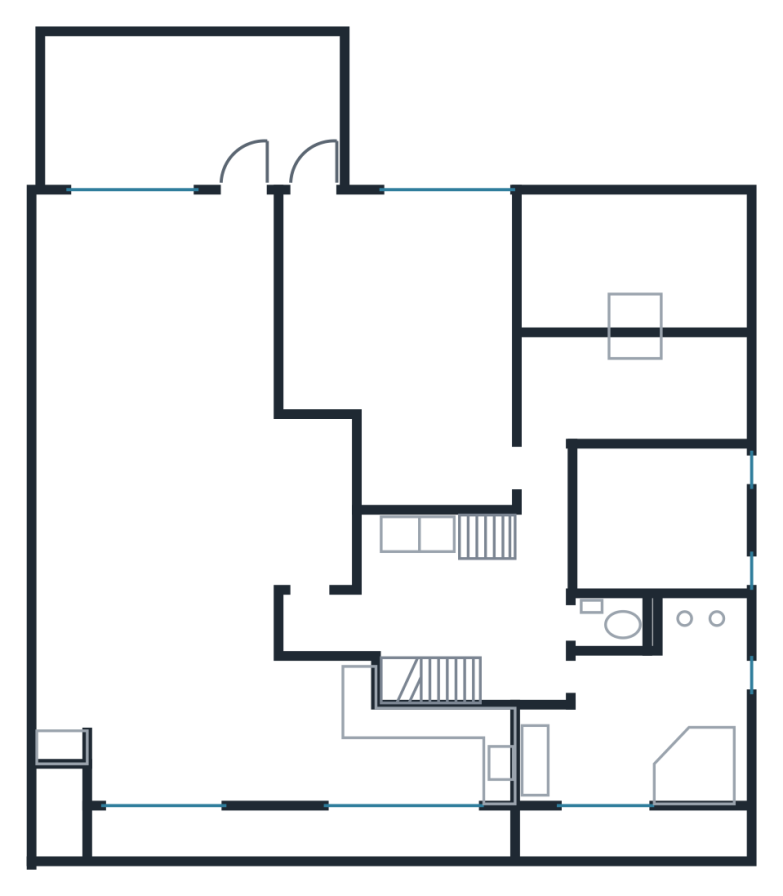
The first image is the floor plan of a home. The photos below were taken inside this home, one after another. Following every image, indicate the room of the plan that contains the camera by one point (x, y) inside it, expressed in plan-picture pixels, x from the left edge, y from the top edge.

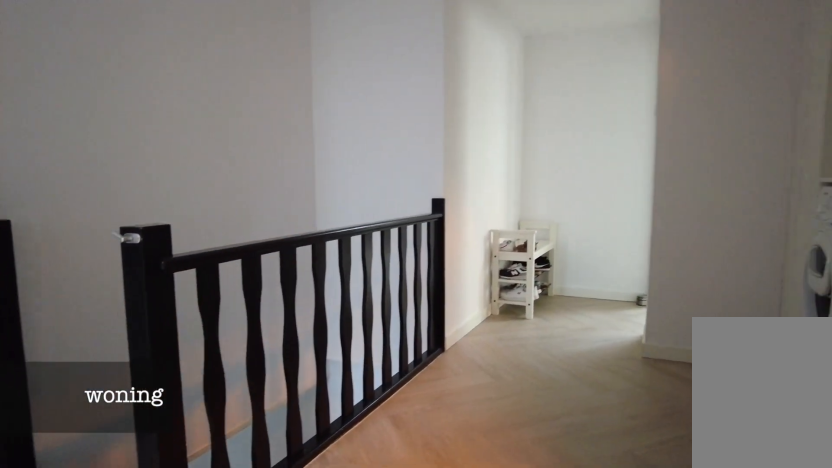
(463, 598)
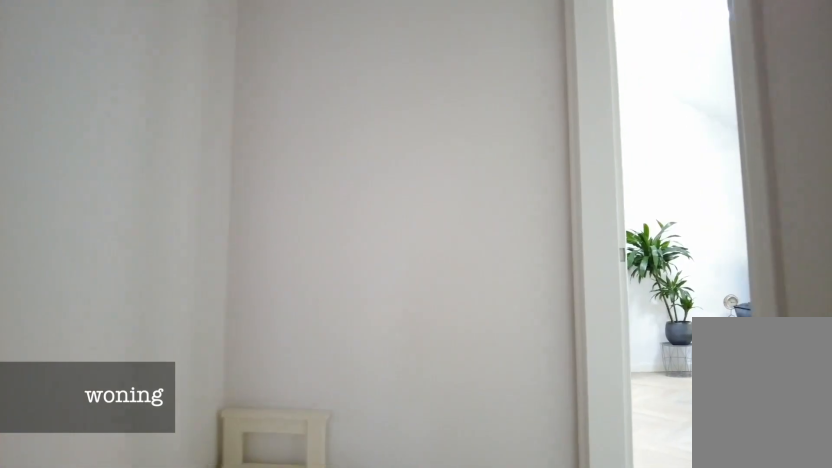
(463, 598)
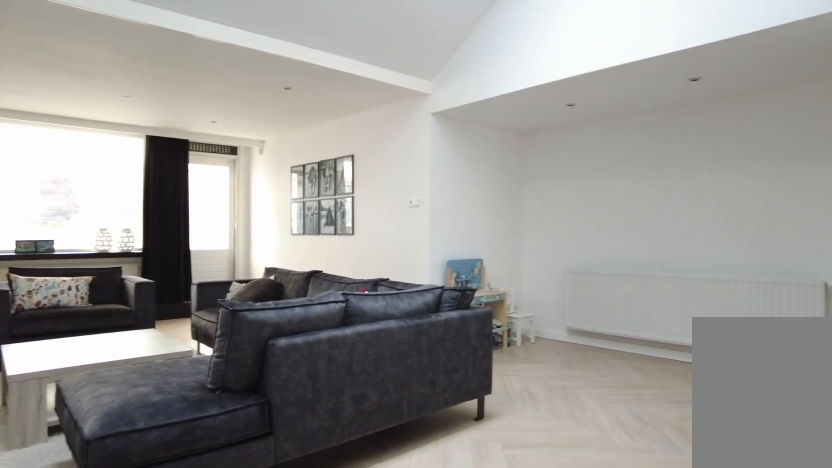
(193, 525)
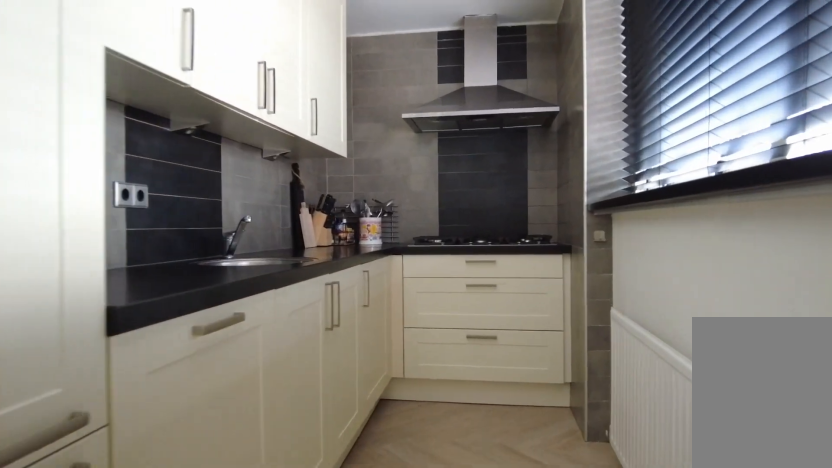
(193, 525)
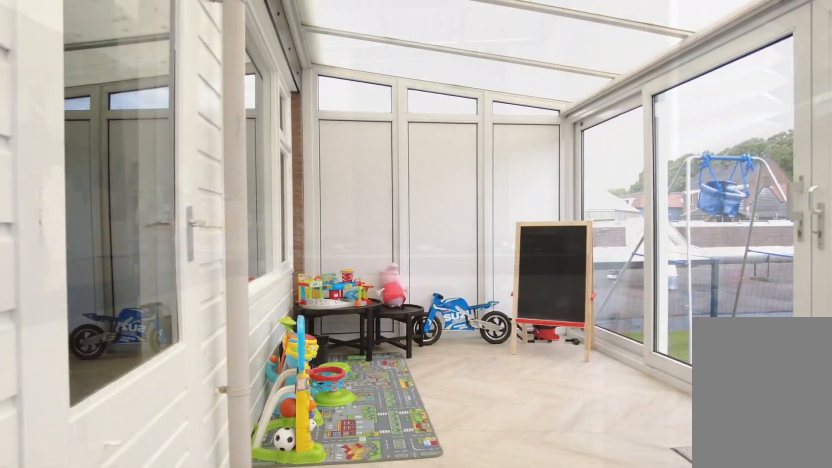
(193, 109)
